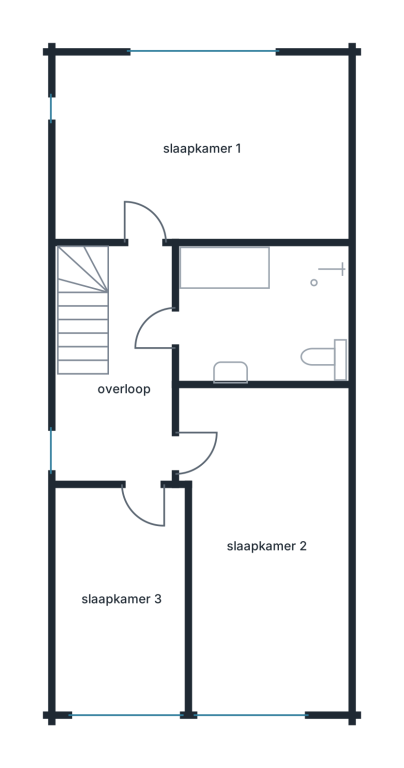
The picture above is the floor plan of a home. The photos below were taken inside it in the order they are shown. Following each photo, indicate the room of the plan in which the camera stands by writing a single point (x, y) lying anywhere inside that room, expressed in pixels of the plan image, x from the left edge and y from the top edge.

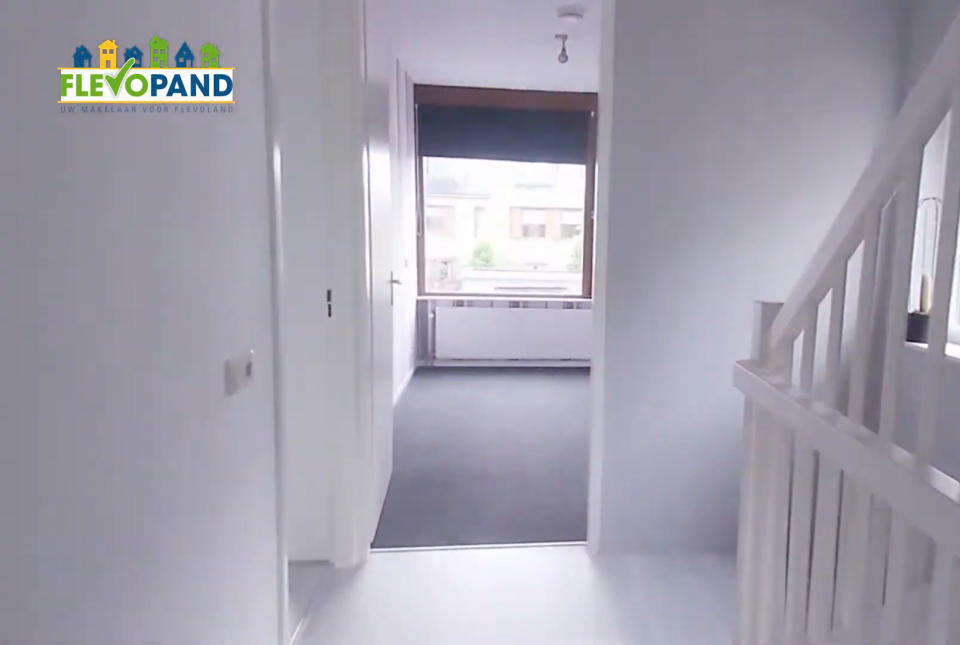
(128, 382)
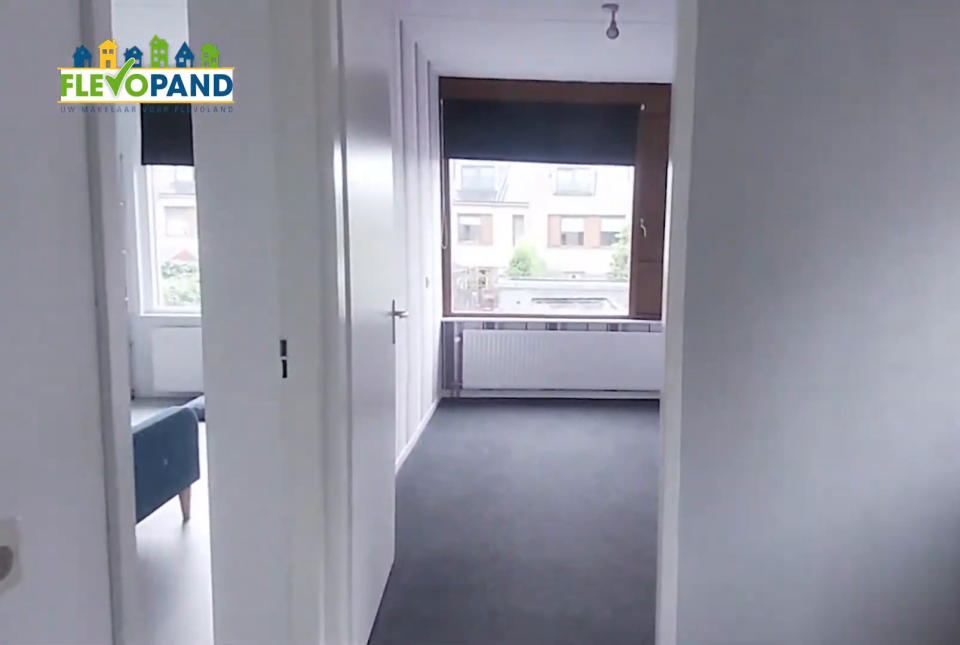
(128, 382)
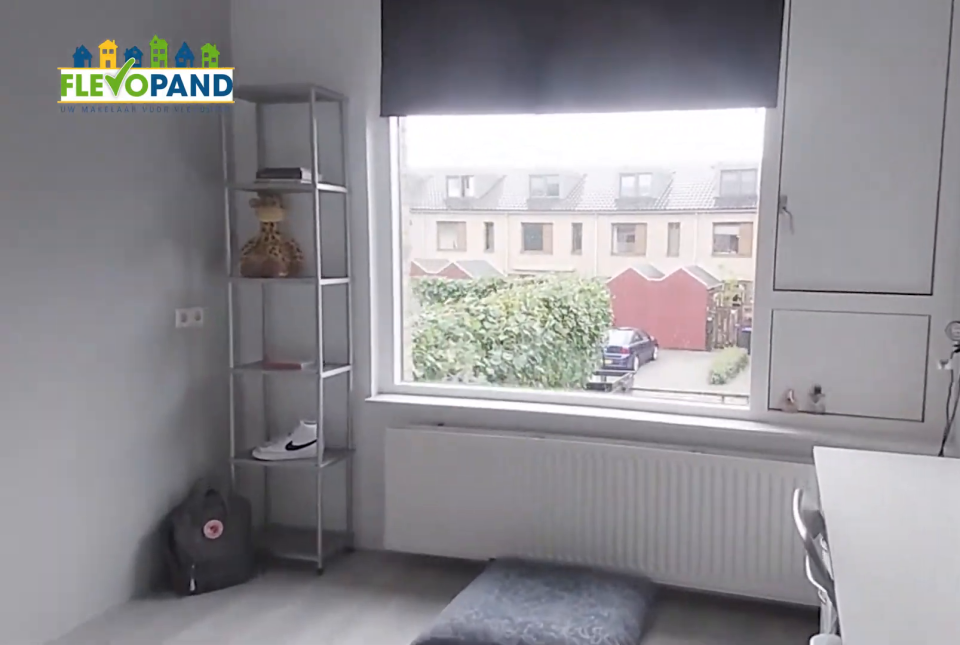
(186, 434)
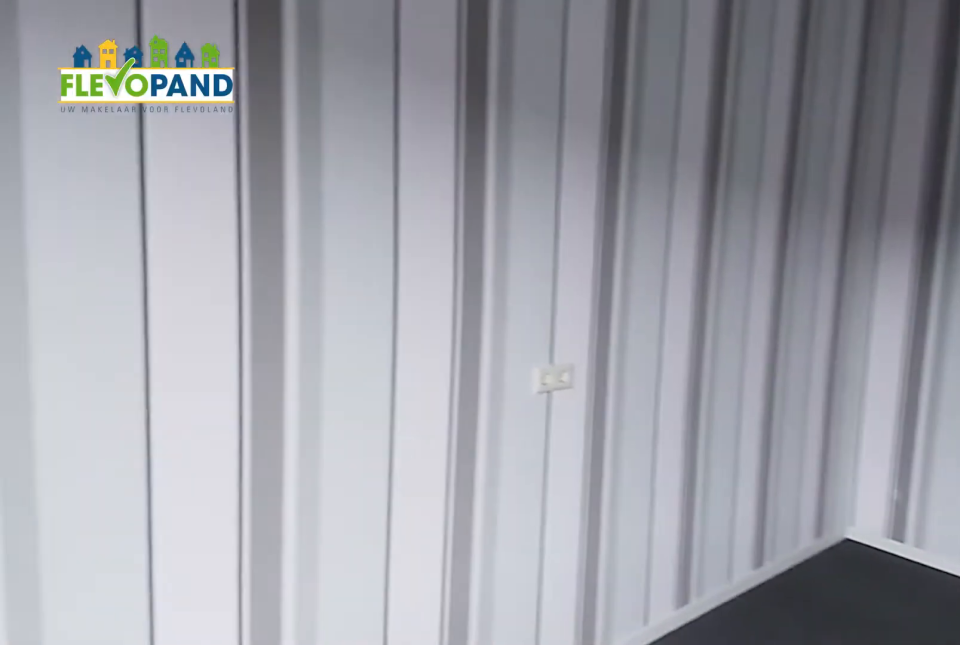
(121, 598)
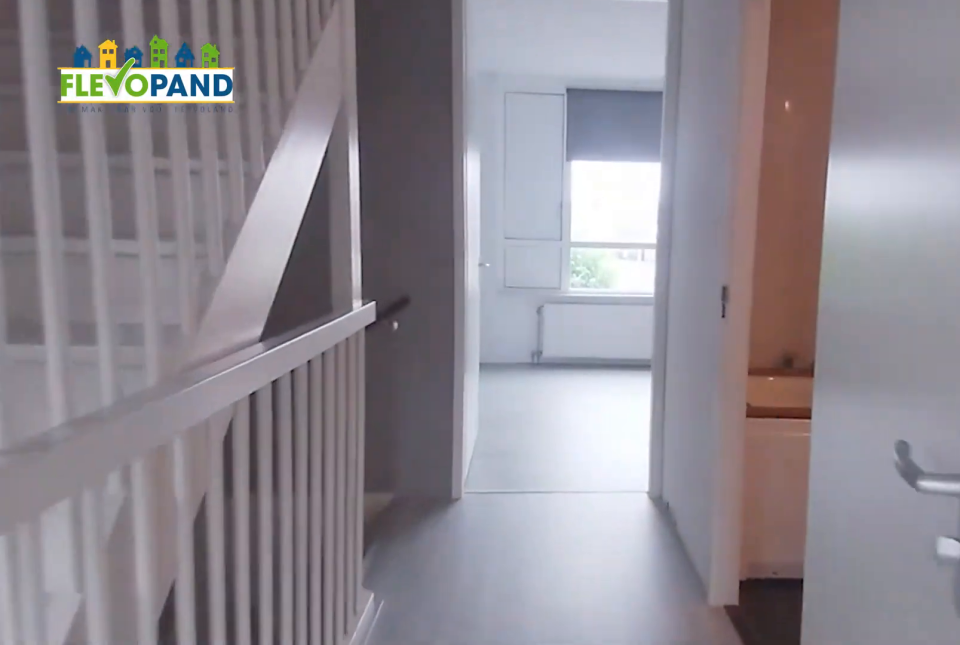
(127, 381)
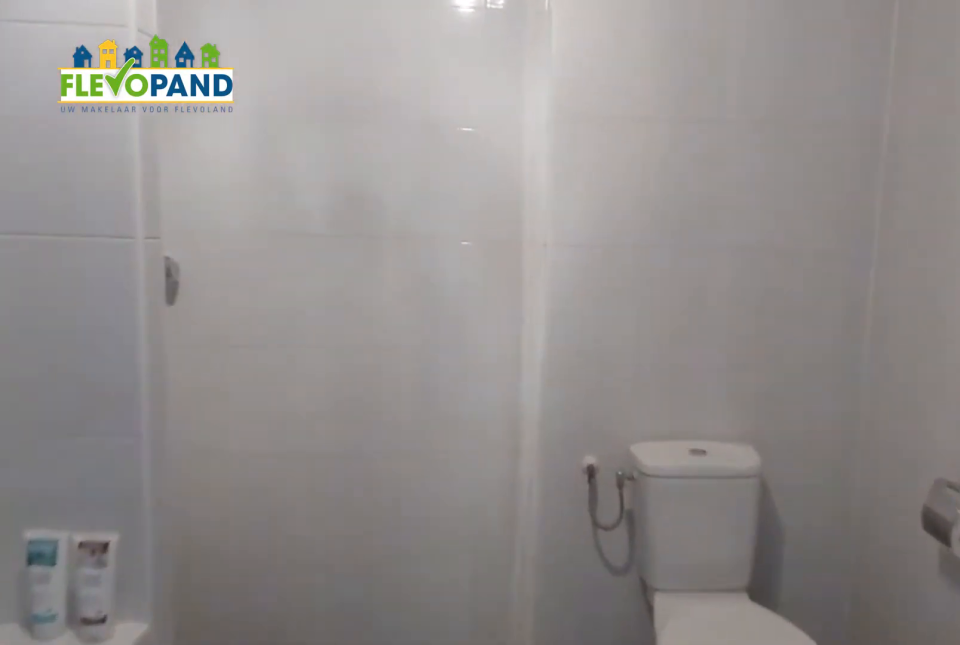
(225, 269)
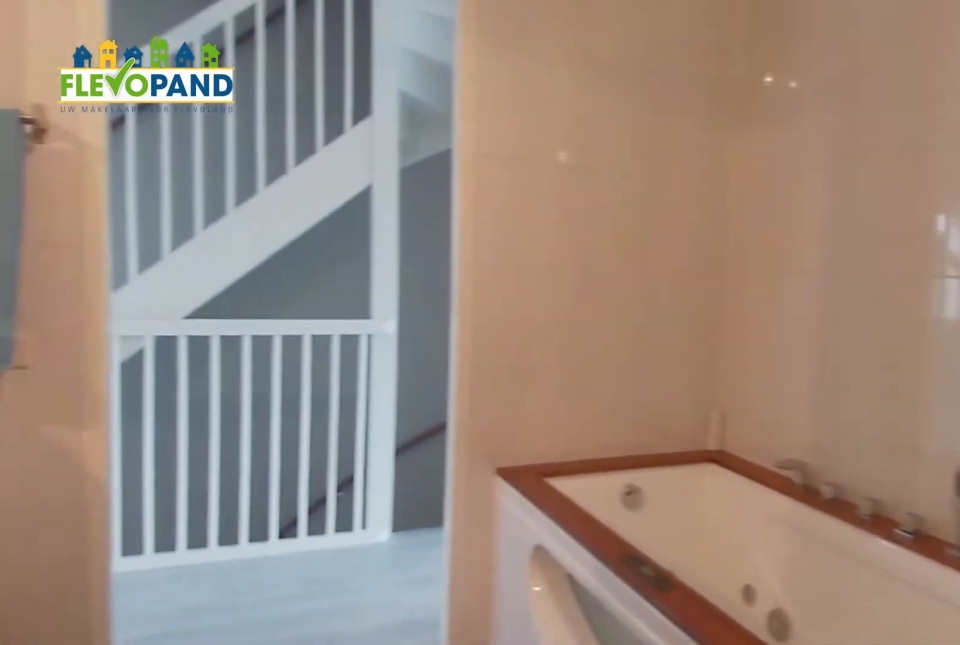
(225, 269)
